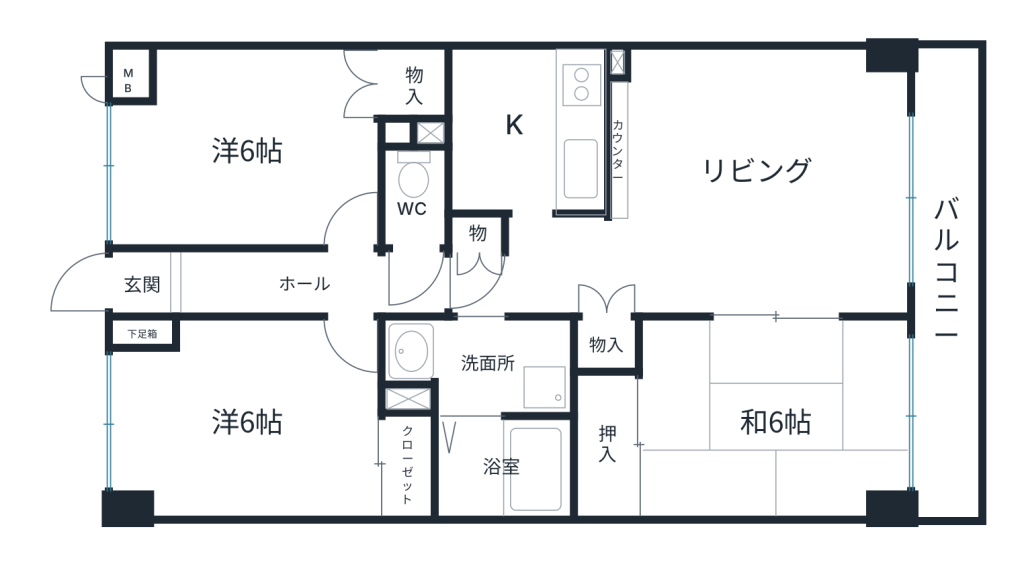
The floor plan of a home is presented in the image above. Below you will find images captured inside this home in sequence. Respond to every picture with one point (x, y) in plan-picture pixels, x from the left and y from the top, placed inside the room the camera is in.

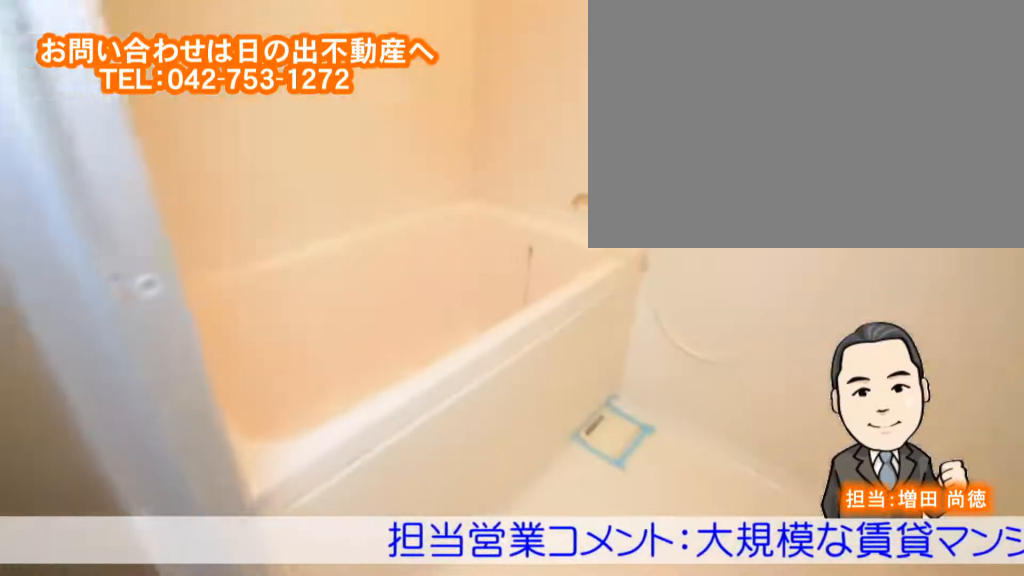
(503, 467)
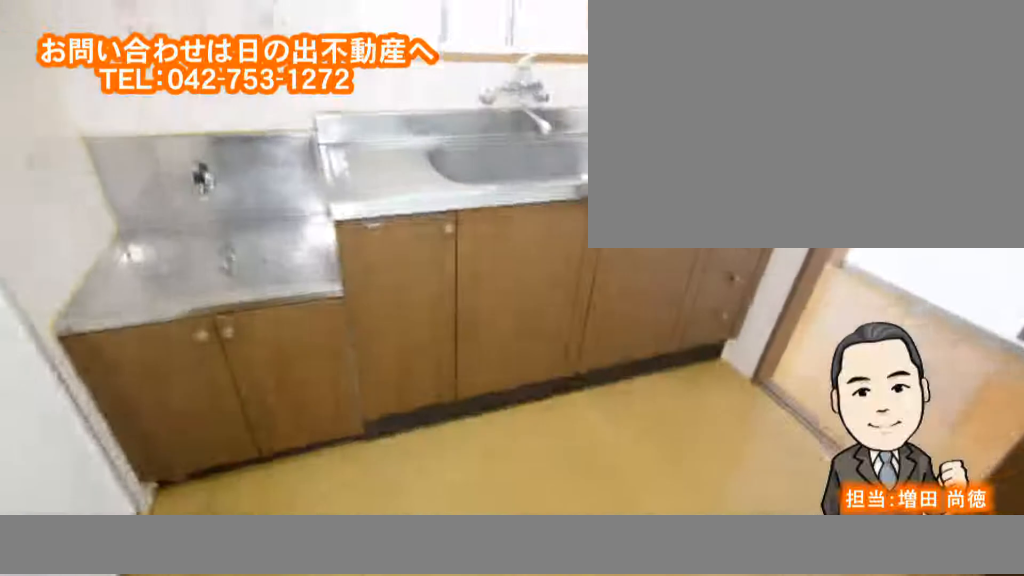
(509, 131)
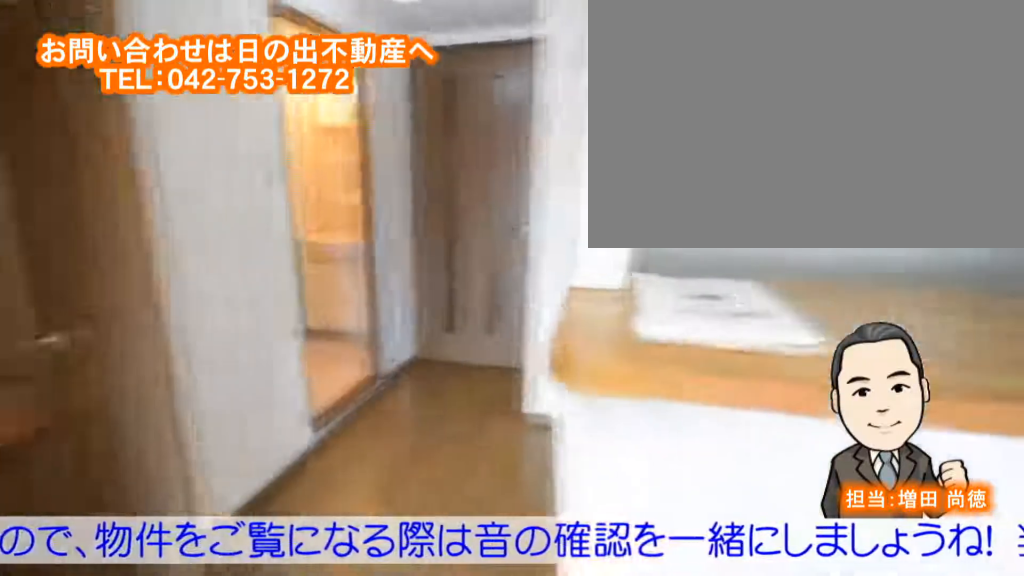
(748, 218)
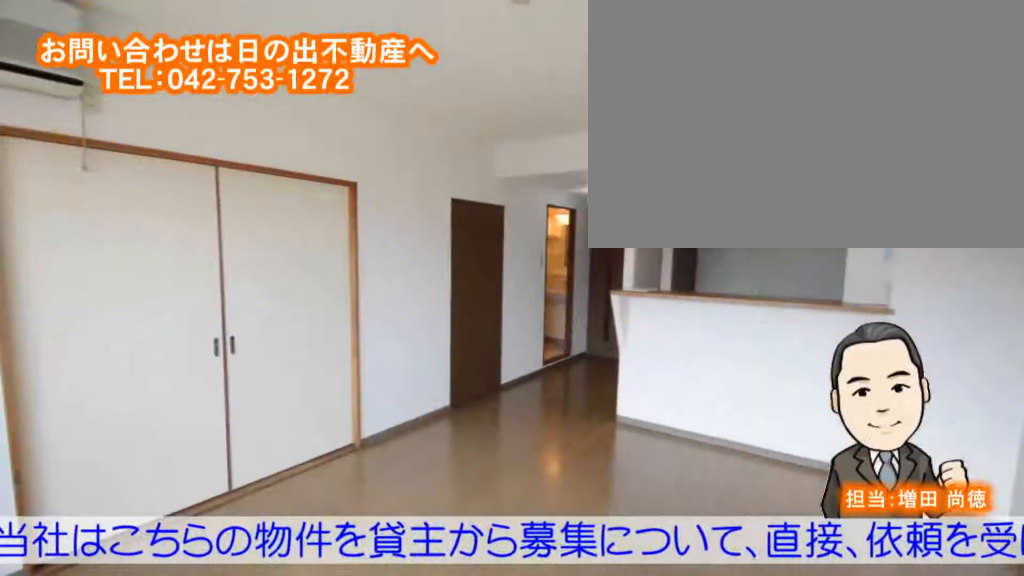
(750, 216)
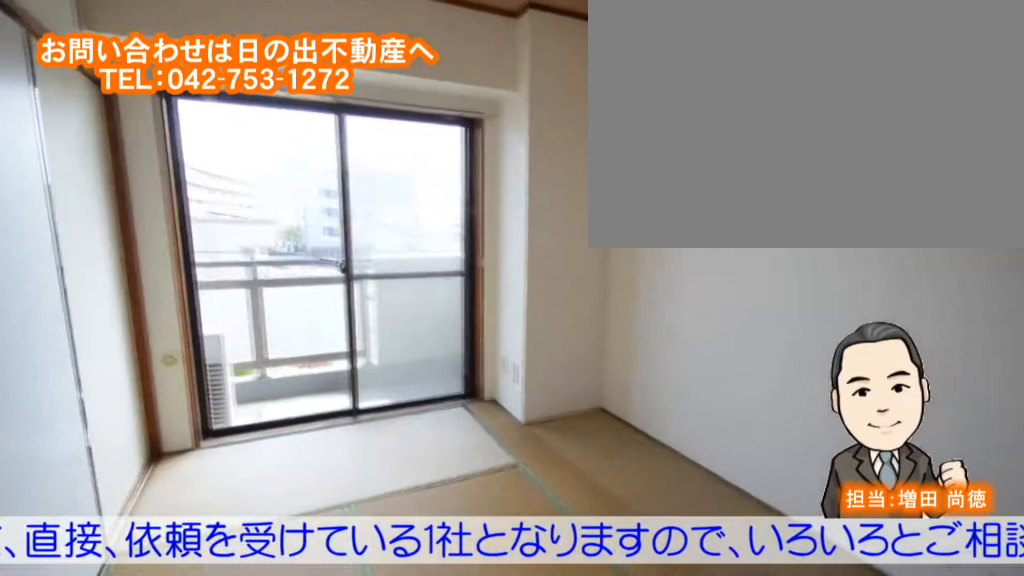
(706, 408)
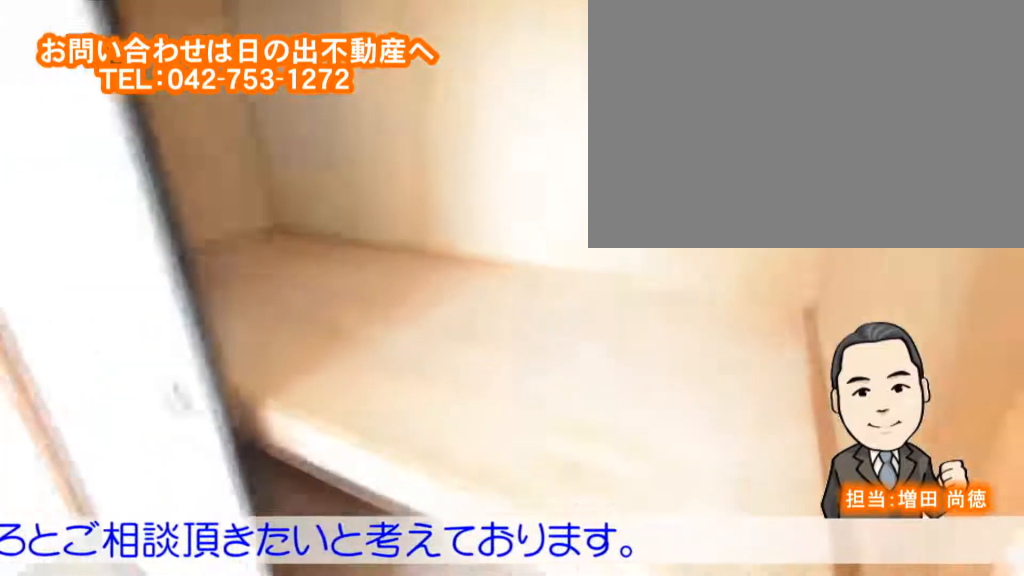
(707, 408)
